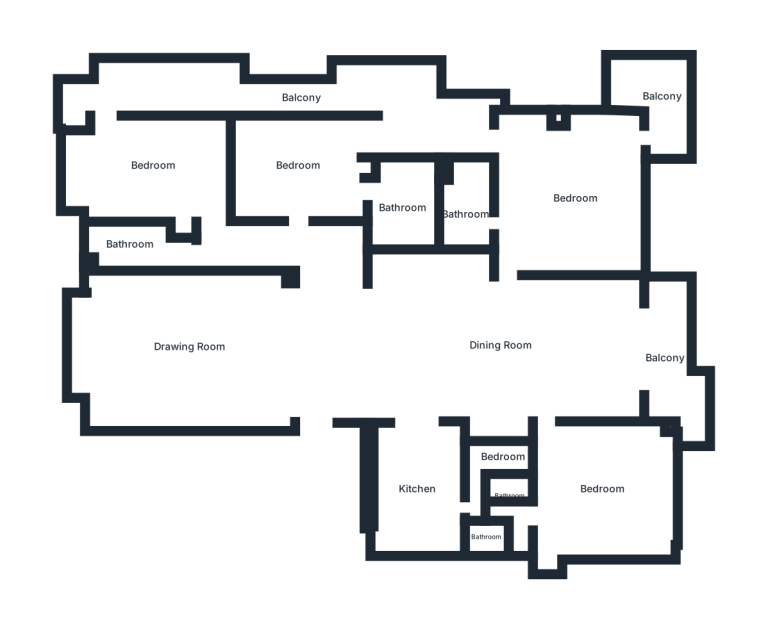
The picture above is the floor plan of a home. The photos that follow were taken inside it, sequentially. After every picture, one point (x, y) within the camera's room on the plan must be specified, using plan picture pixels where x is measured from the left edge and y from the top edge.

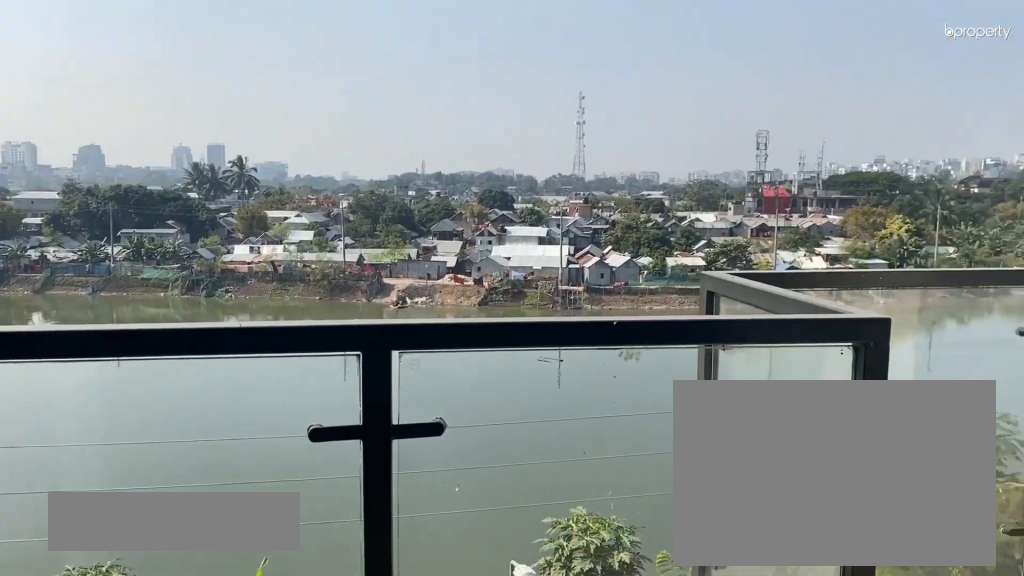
(666, 357)
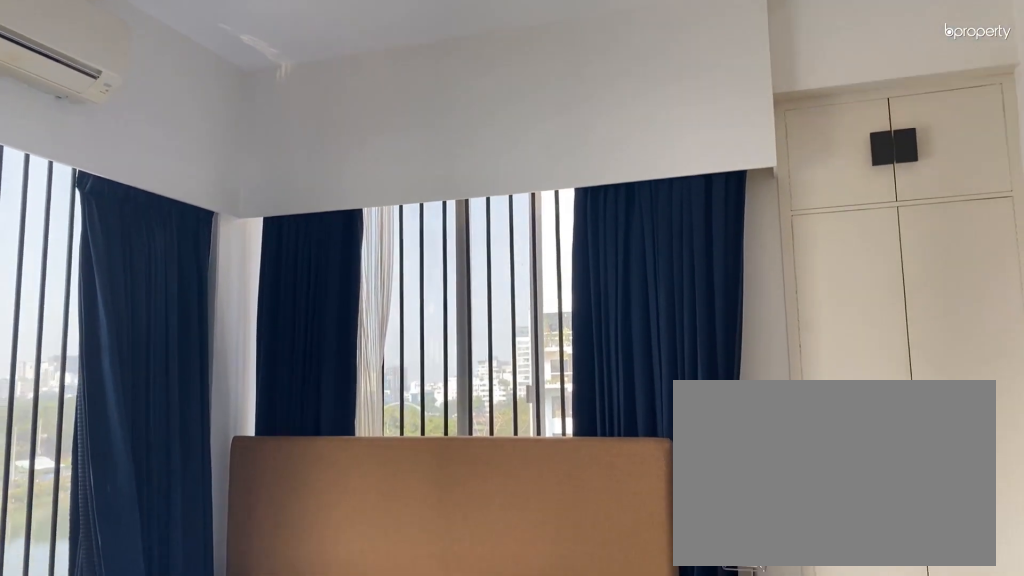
(598, 490)
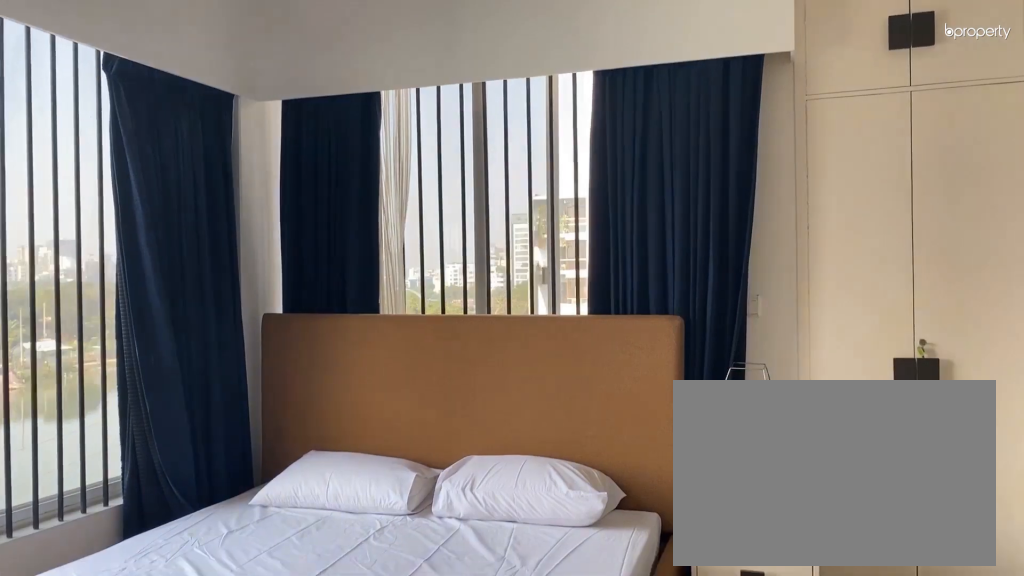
(598, 490)
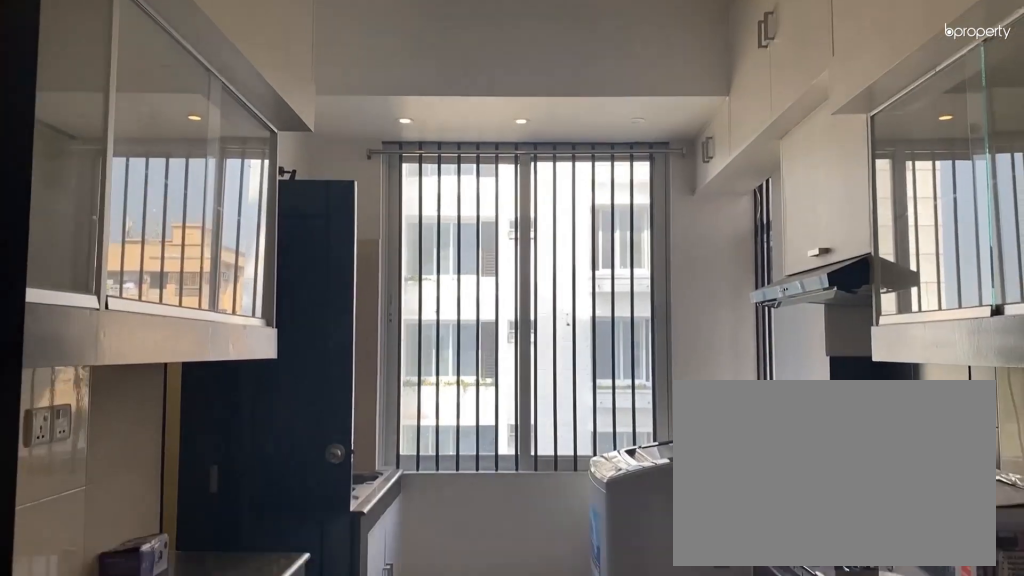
(417, 486)
